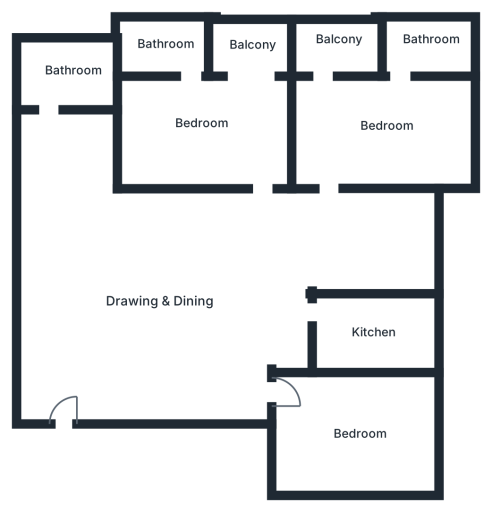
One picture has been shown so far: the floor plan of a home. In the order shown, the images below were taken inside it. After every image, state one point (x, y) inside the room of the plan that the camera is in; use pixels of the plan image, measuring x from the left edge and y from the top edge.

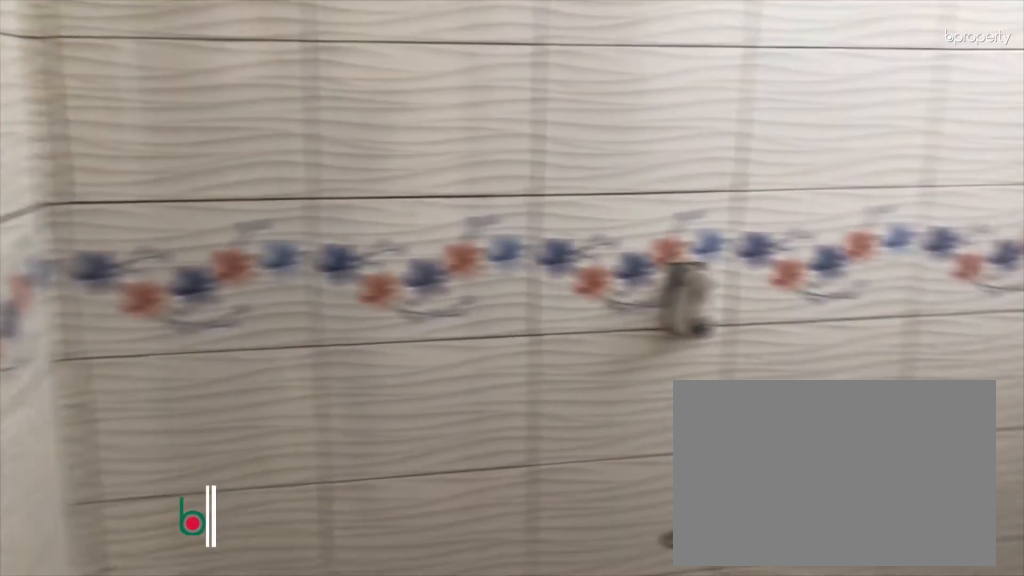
(427, 48)
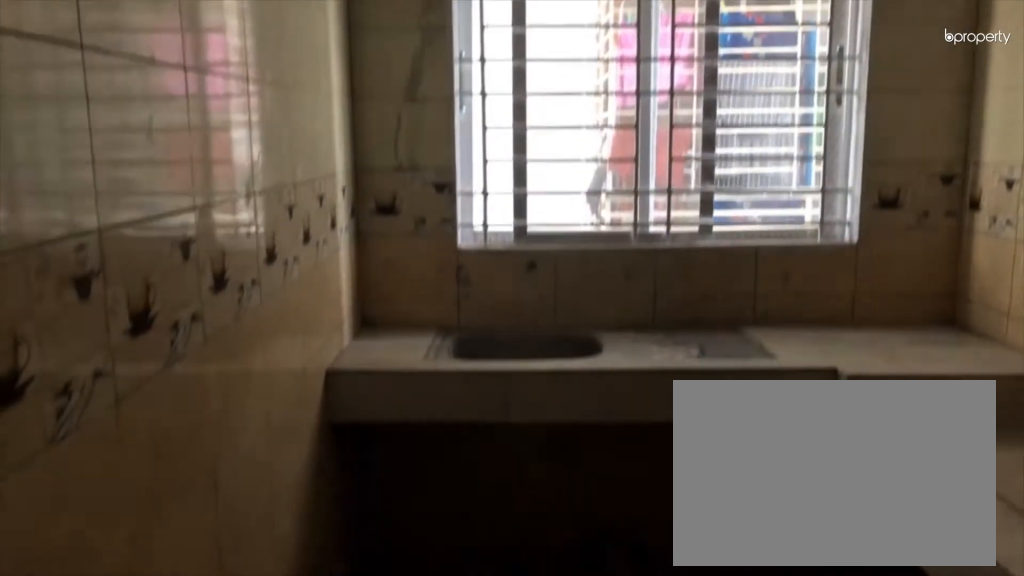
(374, 334)
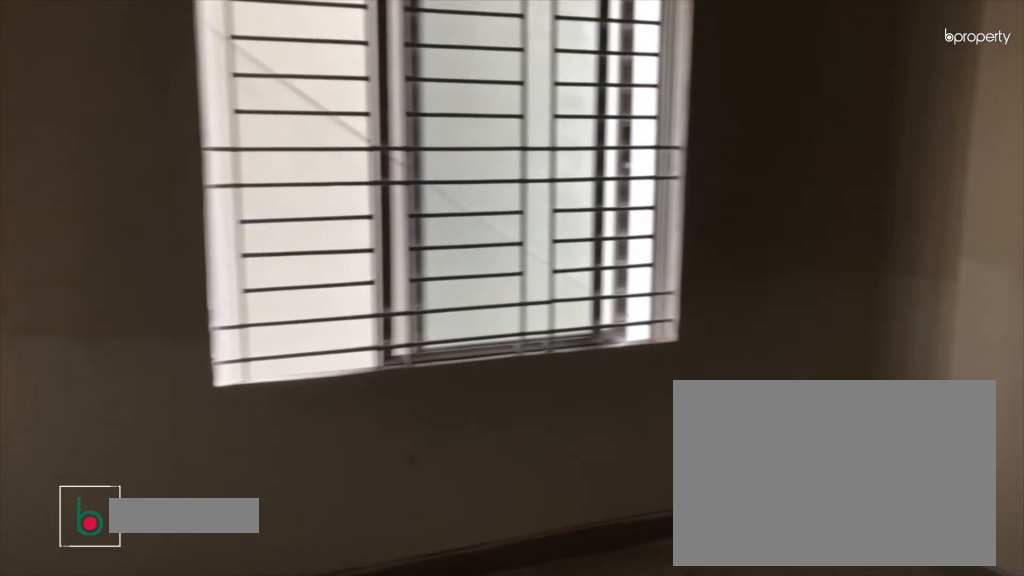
(355, 433)
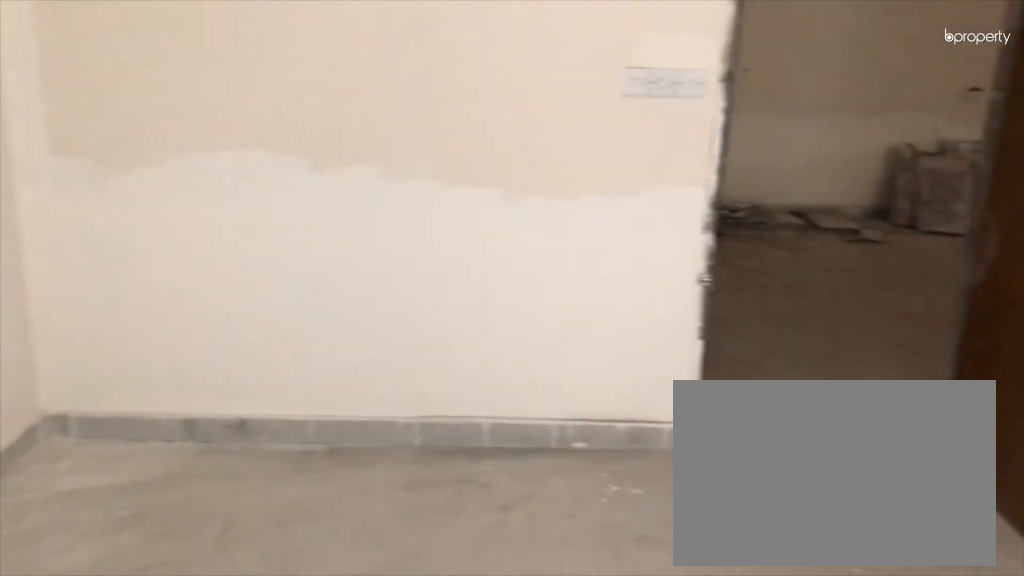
(355, 433)
